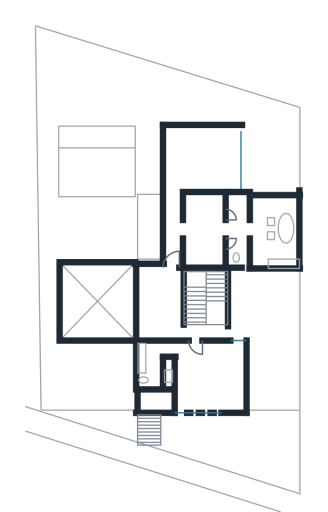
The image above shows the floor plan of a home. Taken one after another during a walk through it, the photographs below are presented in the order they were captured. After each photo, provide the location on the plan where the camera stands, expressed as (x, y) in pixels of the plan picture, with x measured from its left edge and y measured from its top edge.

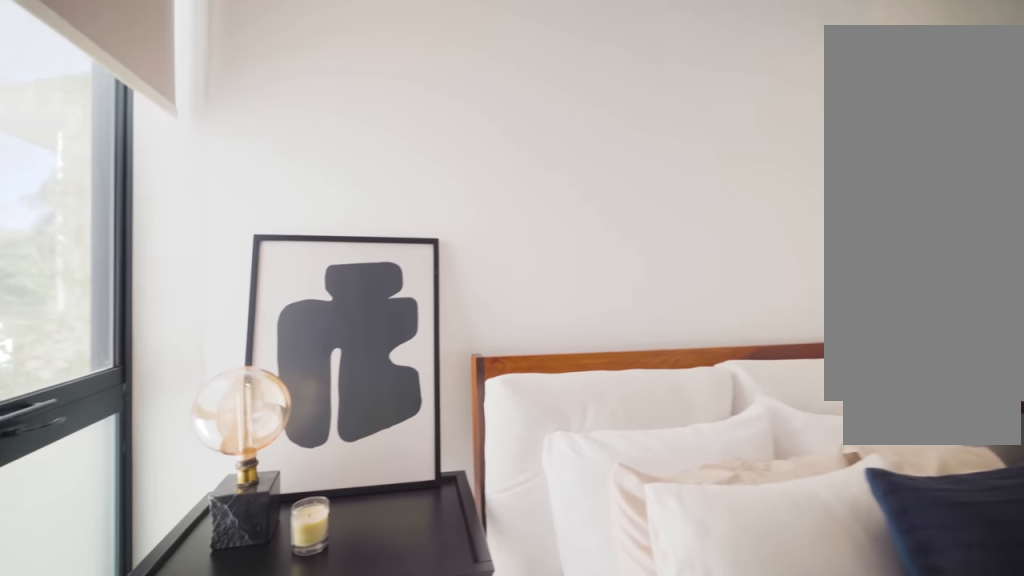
(224, 350)
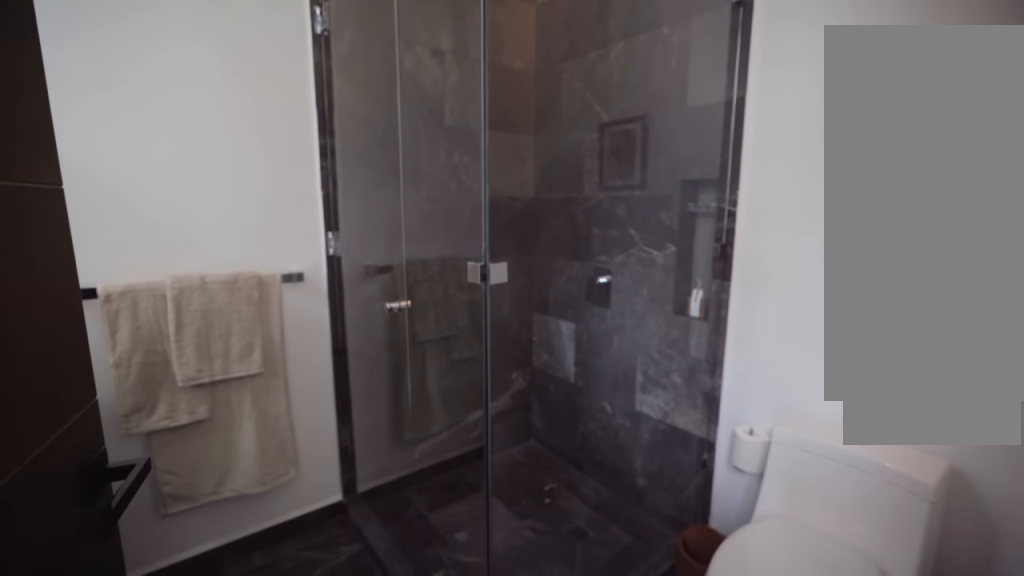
(157, 400)
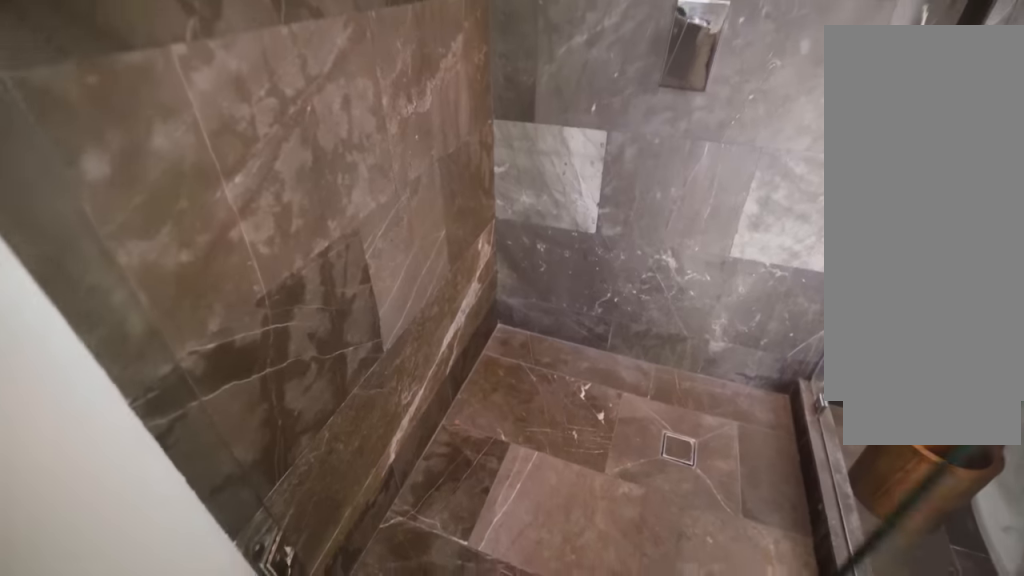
(148, 365)
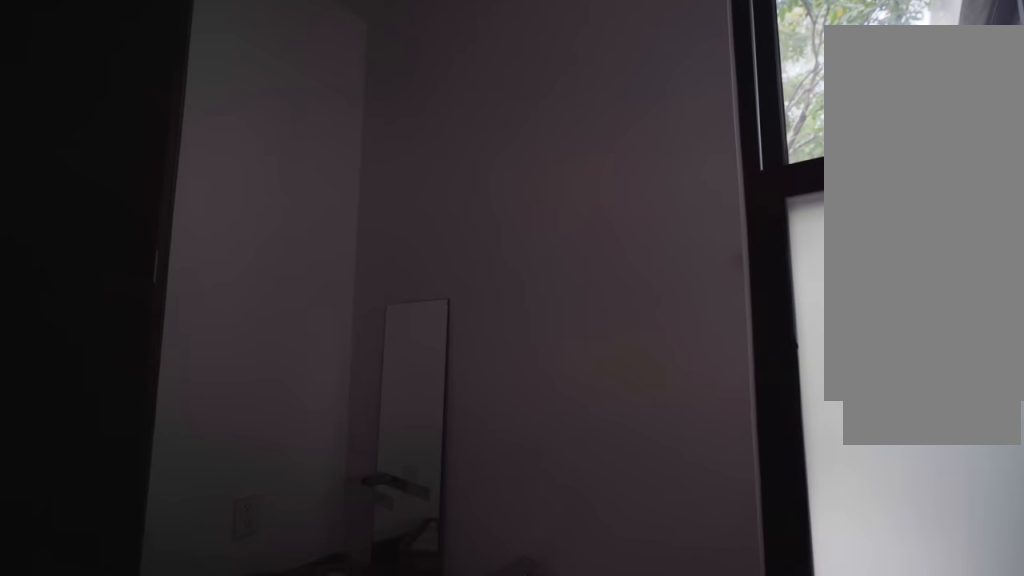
(153, 354)
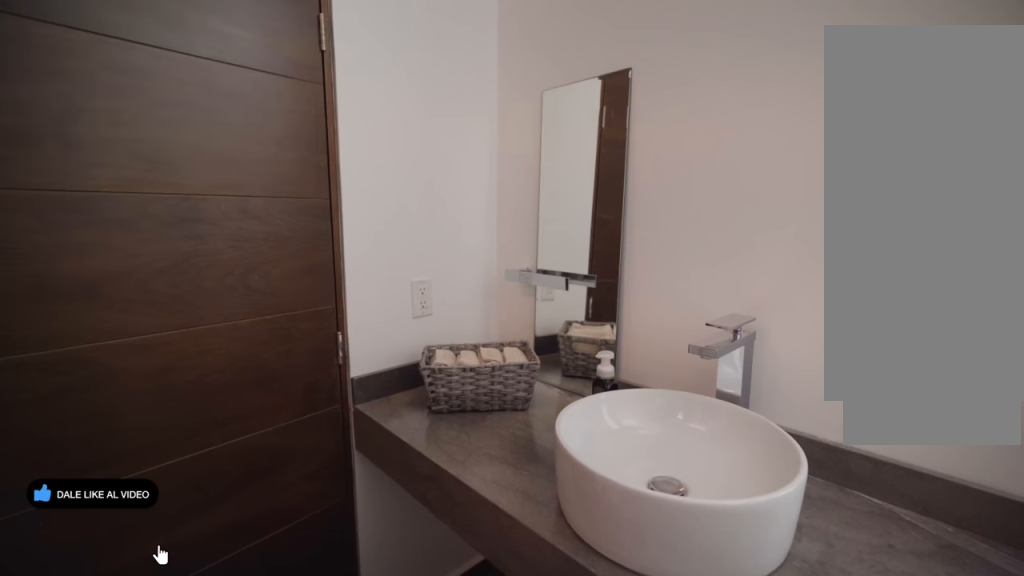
(161, 374)
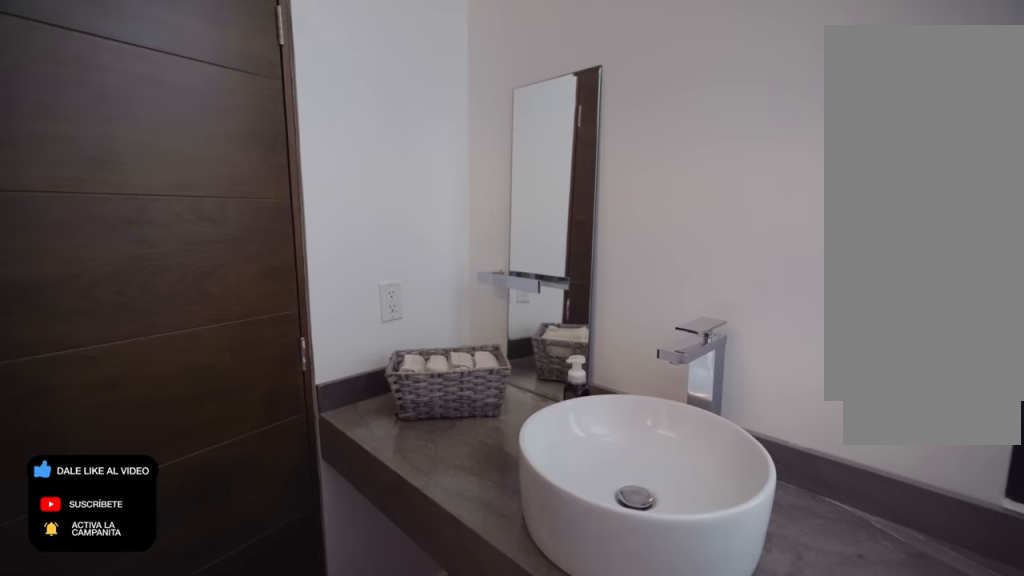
(163, 372)
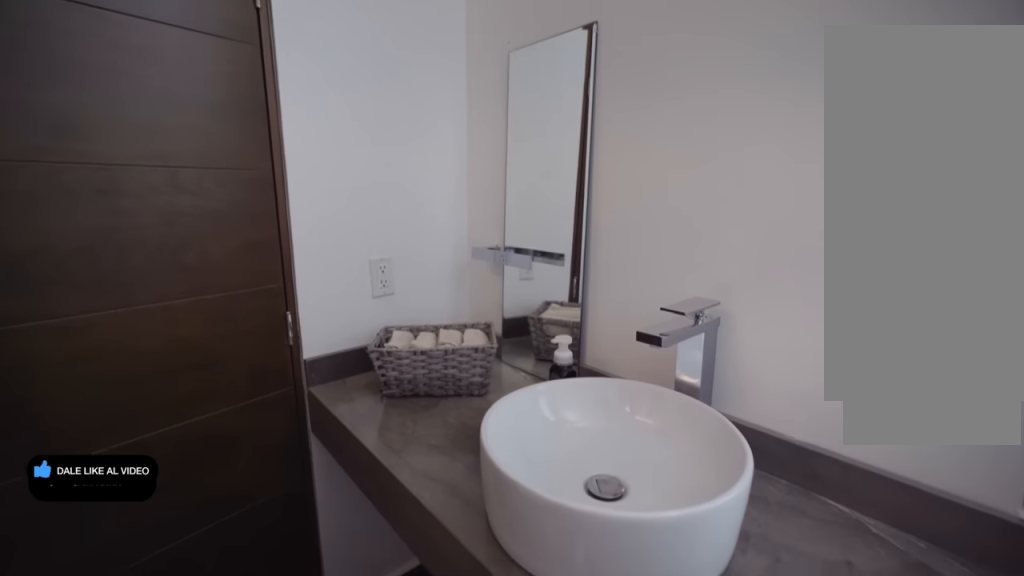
(163, 371)
